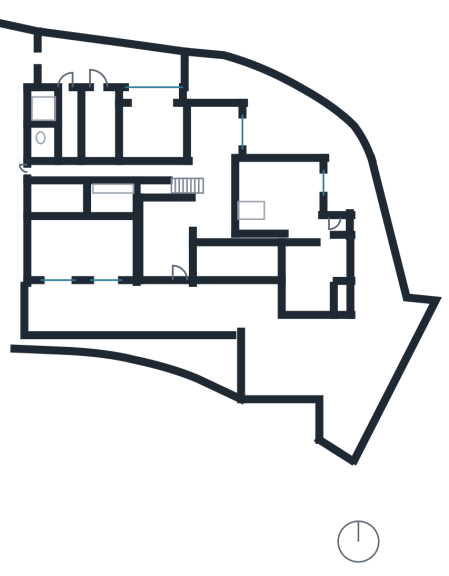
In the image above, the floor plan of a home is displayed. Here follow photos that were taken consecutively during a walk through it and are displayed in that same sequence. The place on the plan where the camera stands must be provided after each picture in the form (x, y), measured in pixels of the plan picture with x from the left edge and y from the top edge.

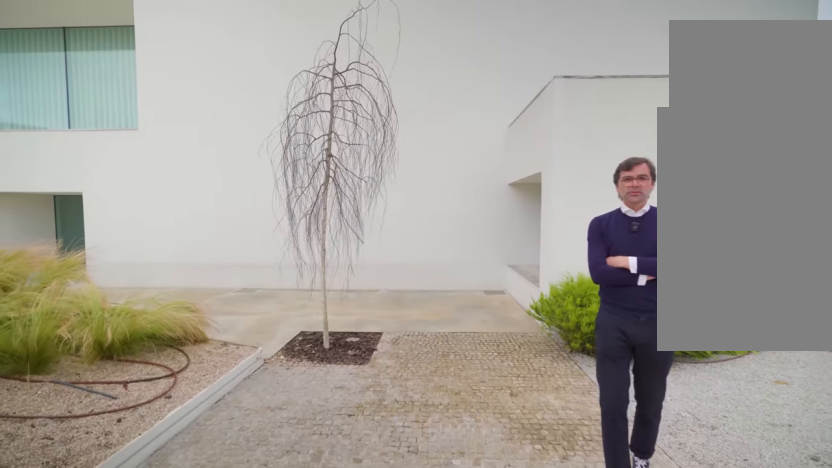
(258, 361)
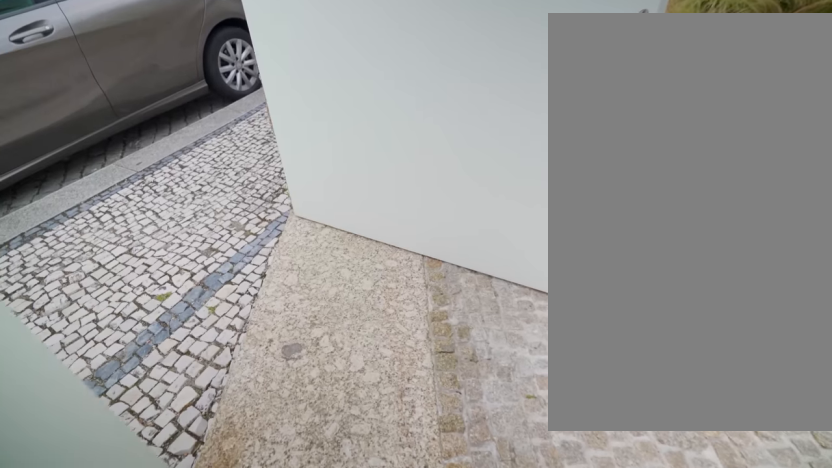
(258, 384)
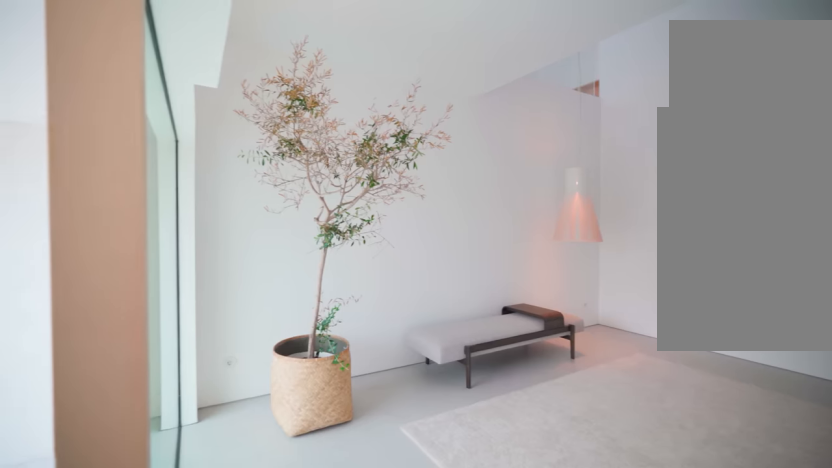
(179, 271)
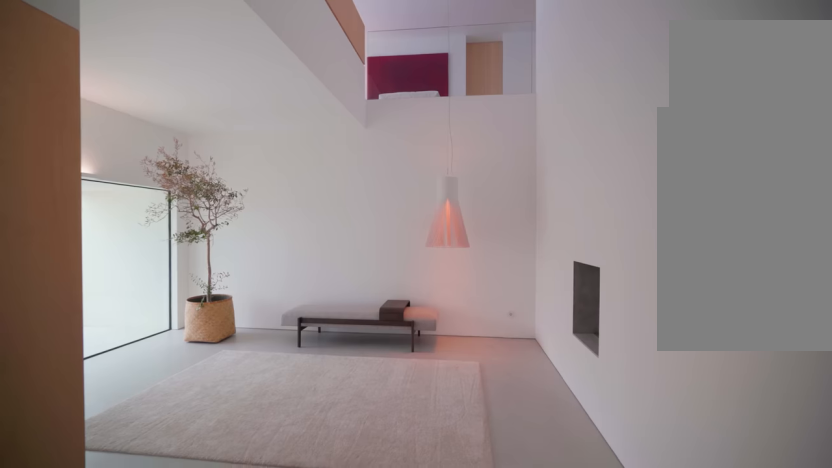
(192, 218)
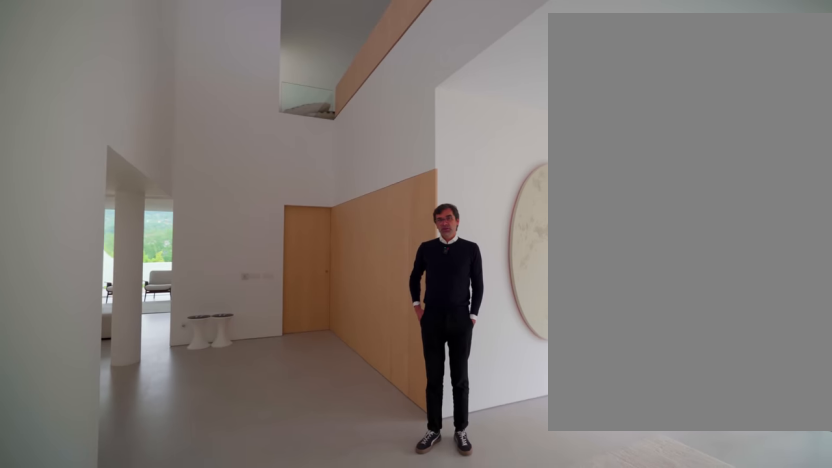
(151, 227)
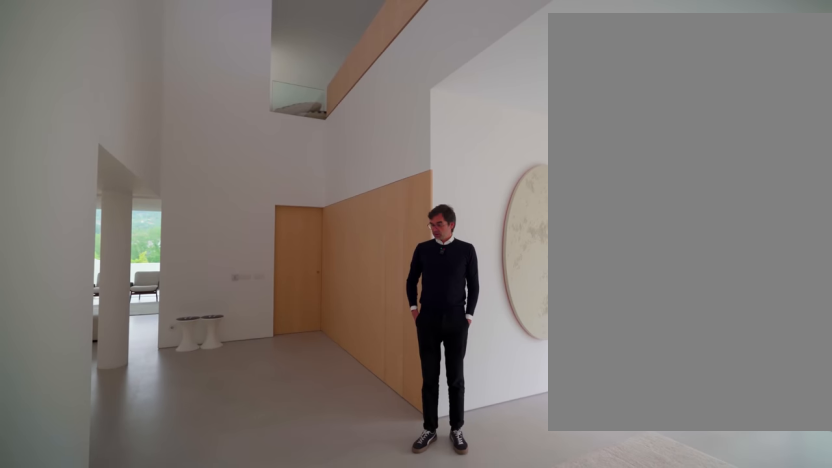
(152, 228)
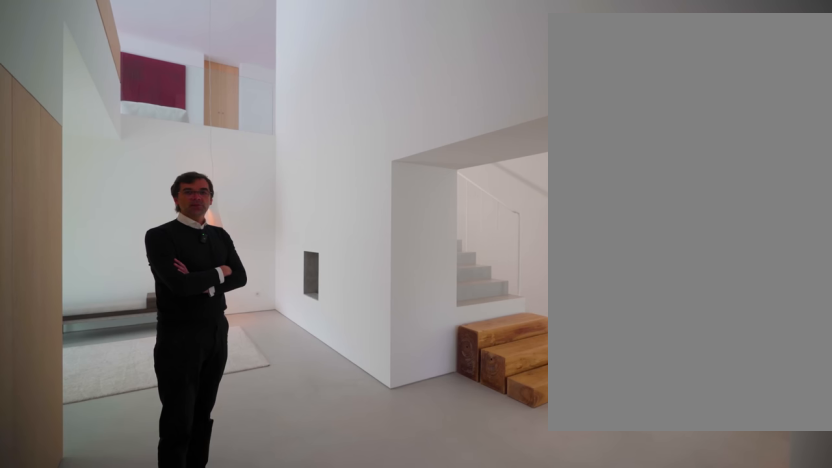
(224, 213)
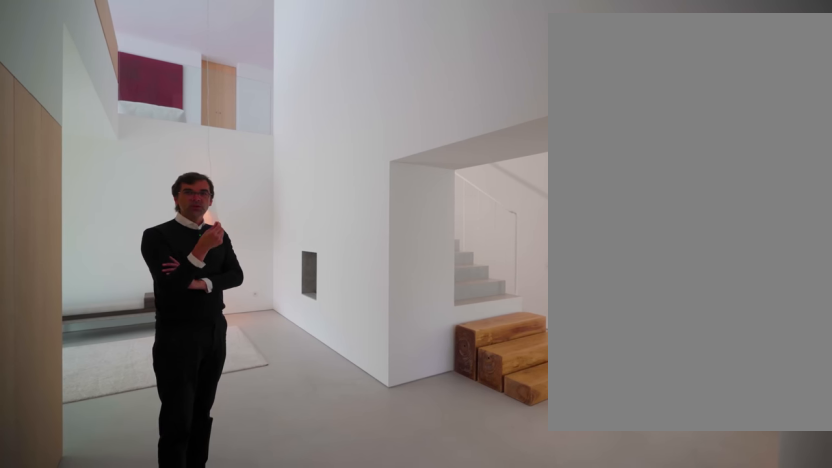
(224, 213)
